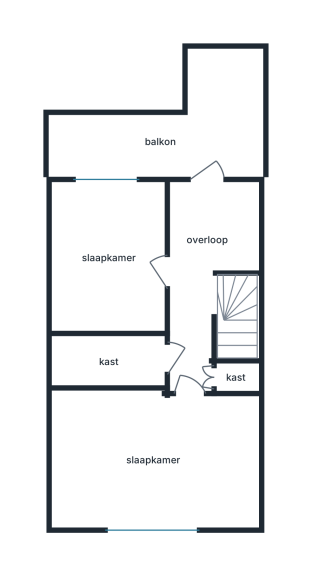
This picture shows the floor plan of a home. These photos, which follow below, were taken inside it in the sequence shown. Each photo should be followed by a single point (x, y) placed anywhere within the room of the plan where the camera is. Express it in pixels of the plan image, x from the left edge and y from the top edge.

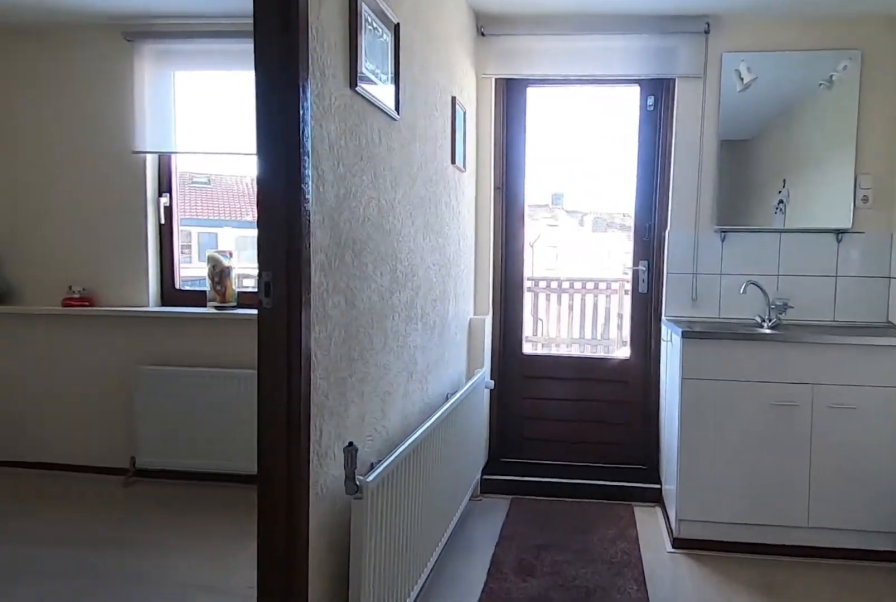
(191, 366)
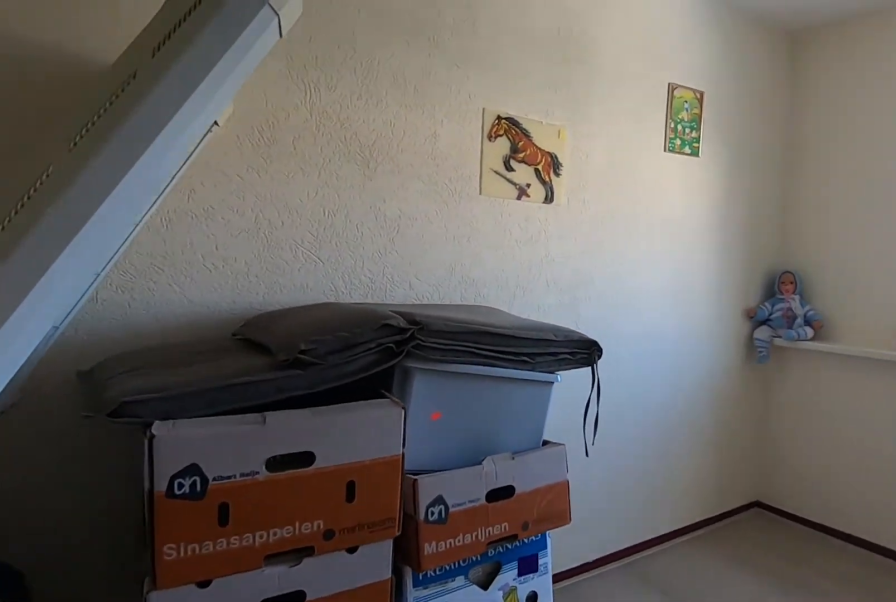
(86, 254)
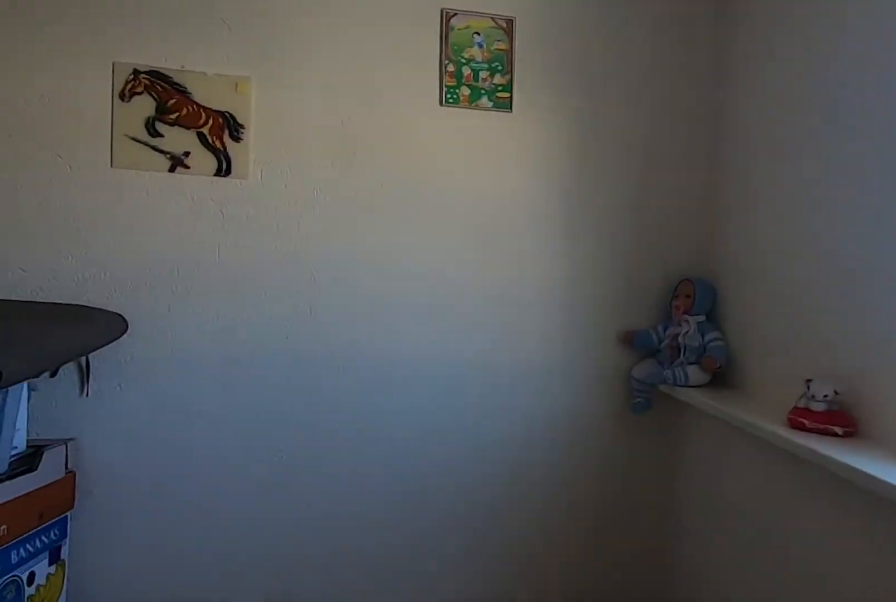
(86, 254)
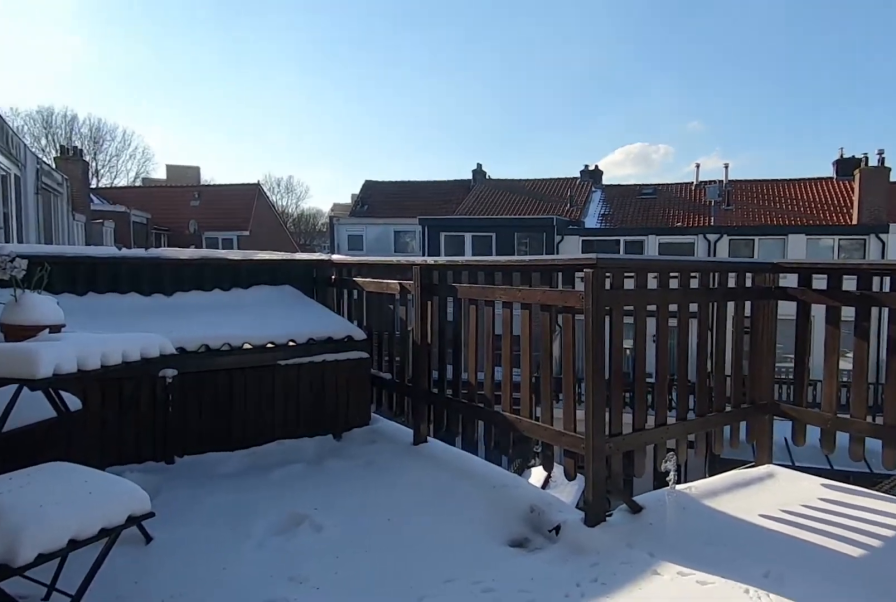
(176, 124)
